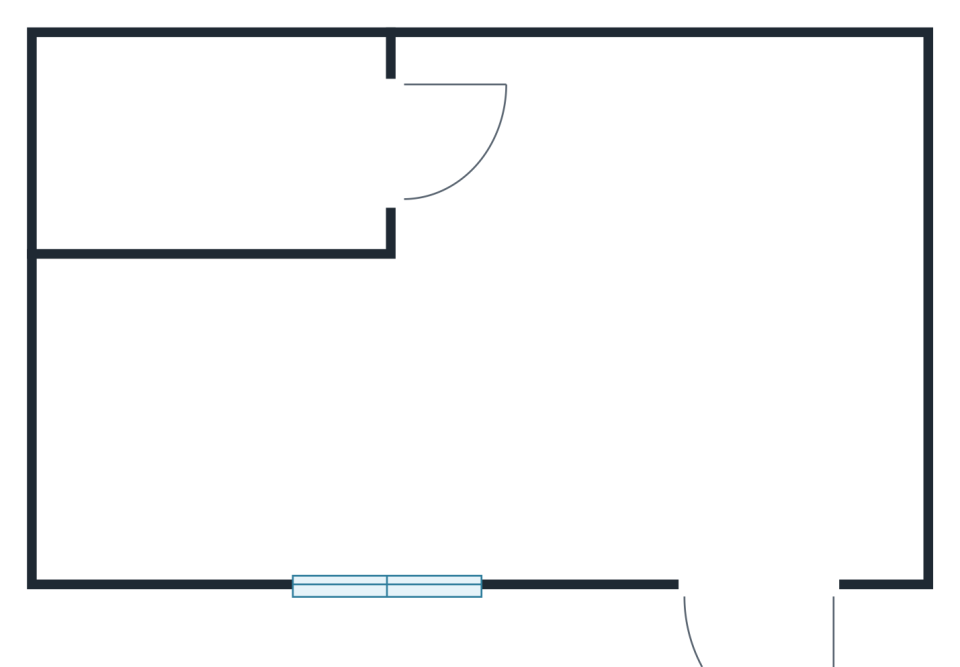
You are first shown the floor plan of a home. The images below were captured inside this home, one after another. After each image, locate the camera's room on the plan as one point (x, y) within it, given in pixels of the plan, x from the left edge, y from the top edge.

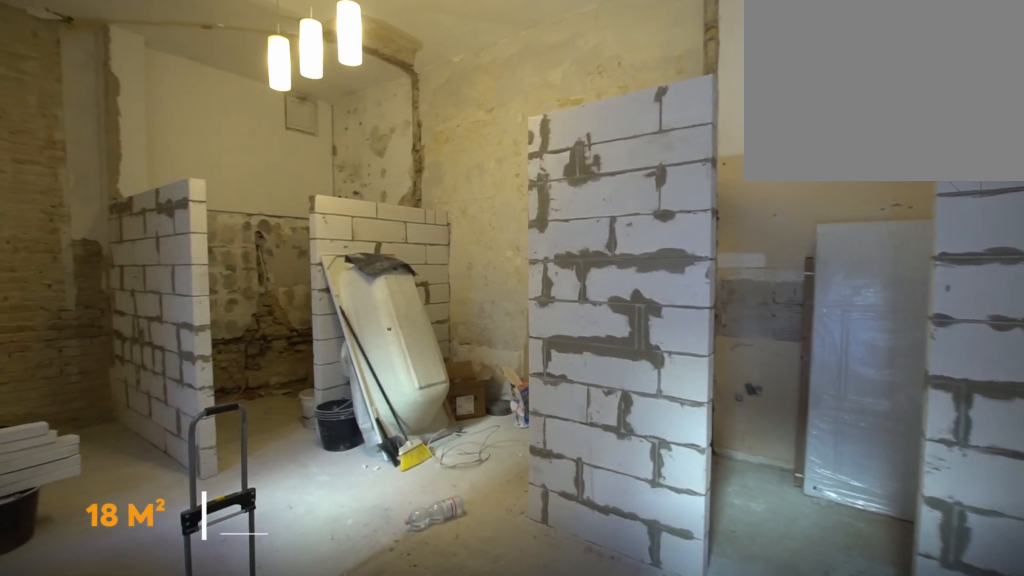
(534, 347)
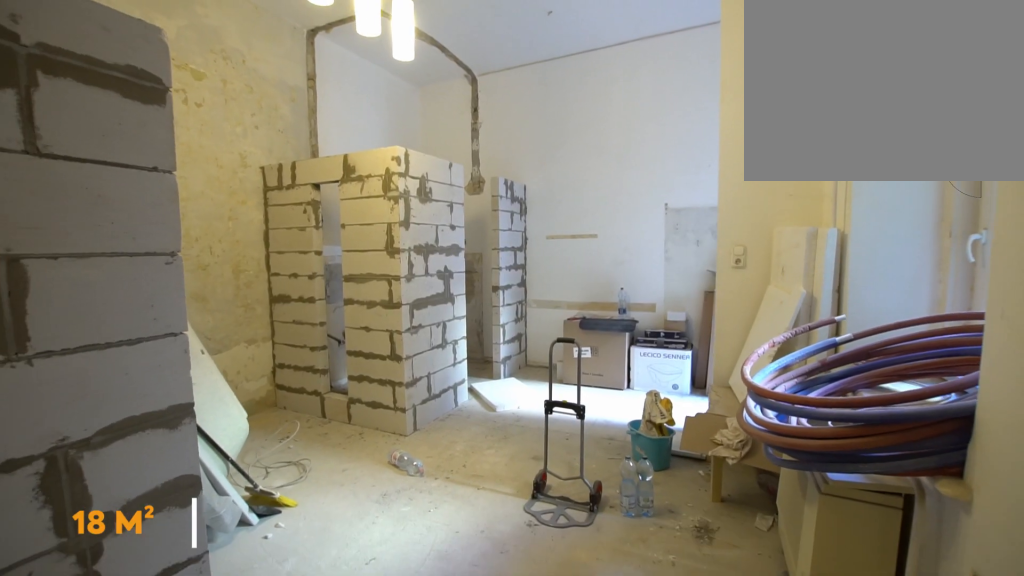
(534, 347)
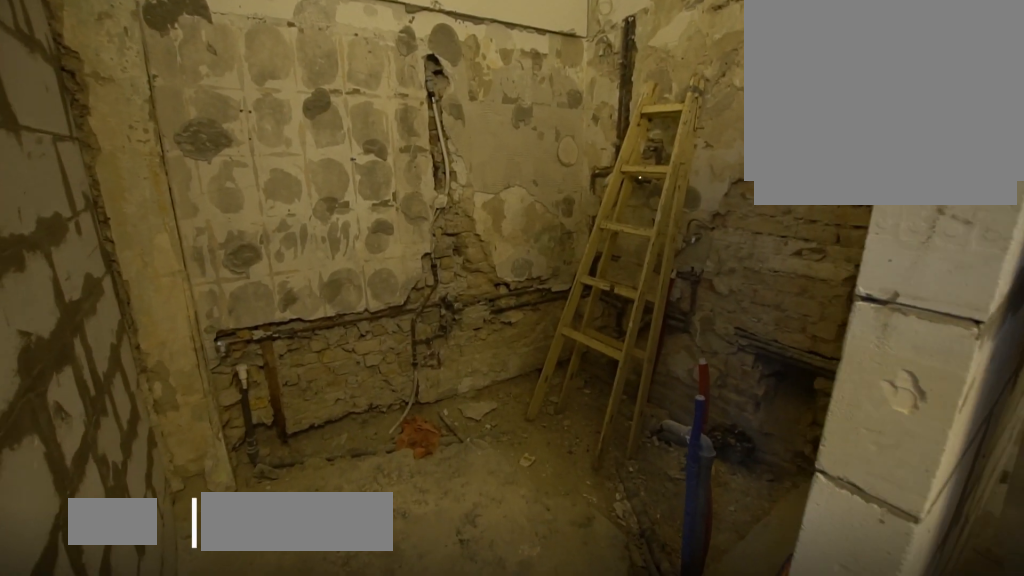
(234, 153)
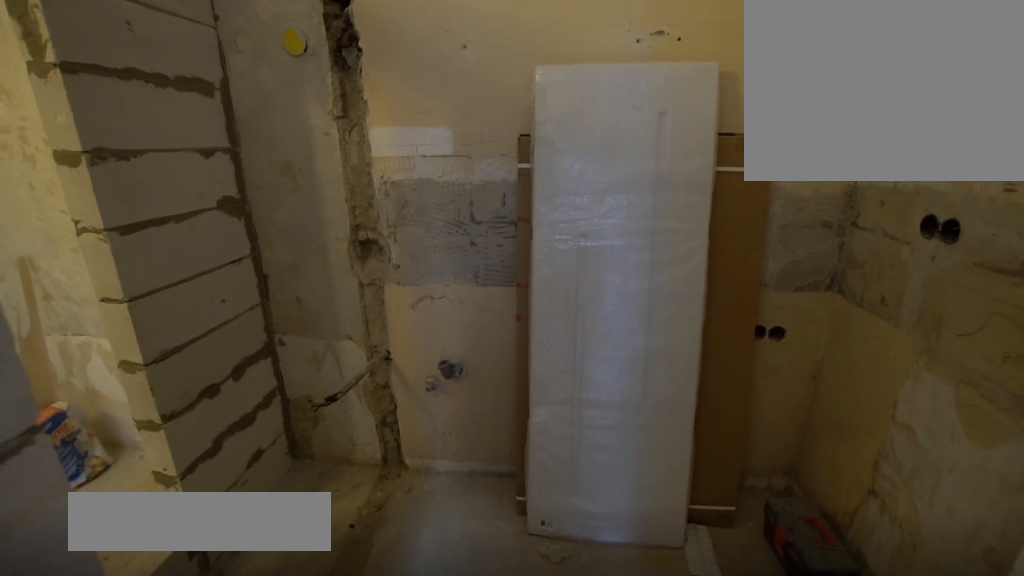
(752, 153)
